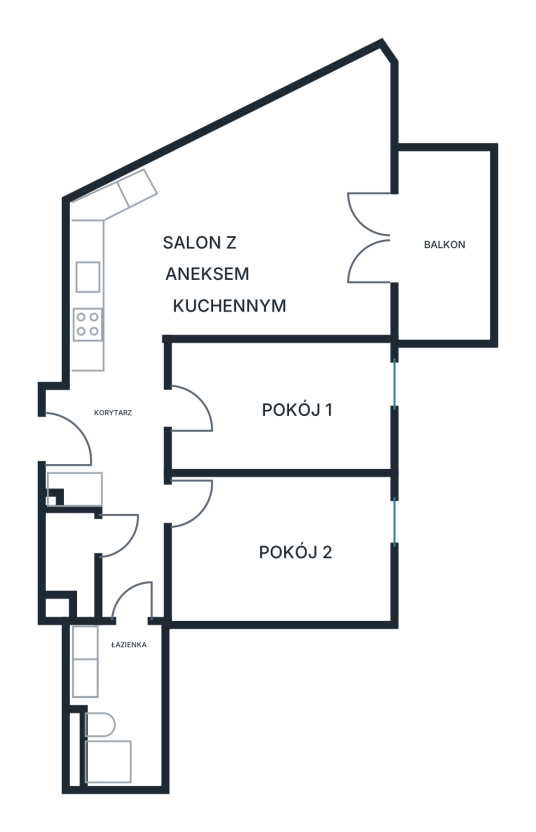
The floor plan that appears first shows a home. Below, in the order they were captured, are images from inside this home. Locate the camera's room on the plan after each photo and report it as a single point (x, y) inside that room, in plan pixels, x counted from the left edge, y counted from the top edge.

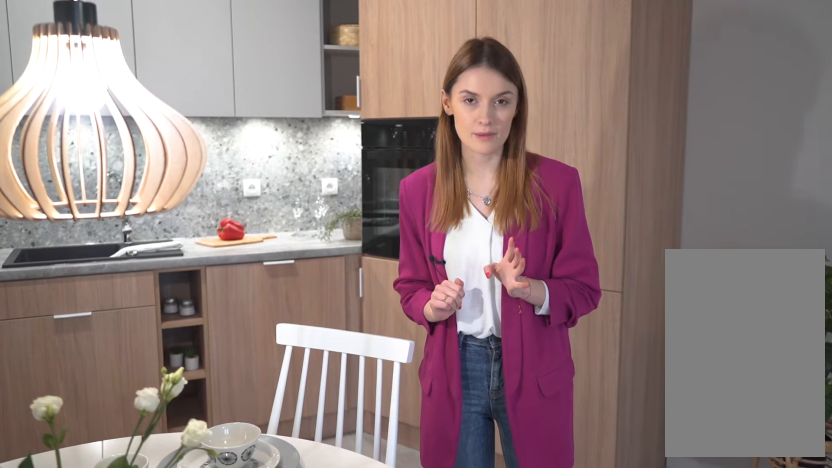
(241, 216)
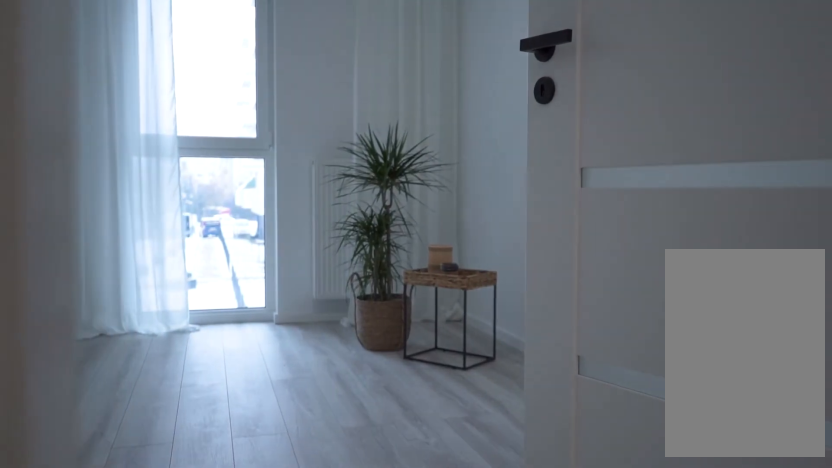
(284, 405)
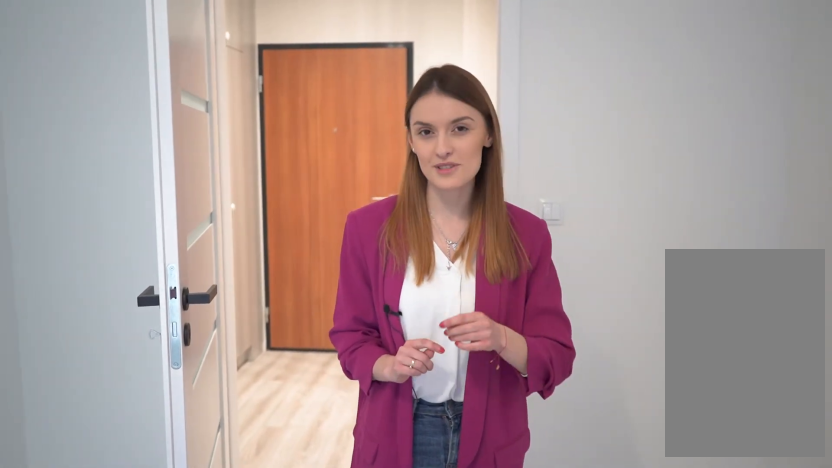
(285, 405)
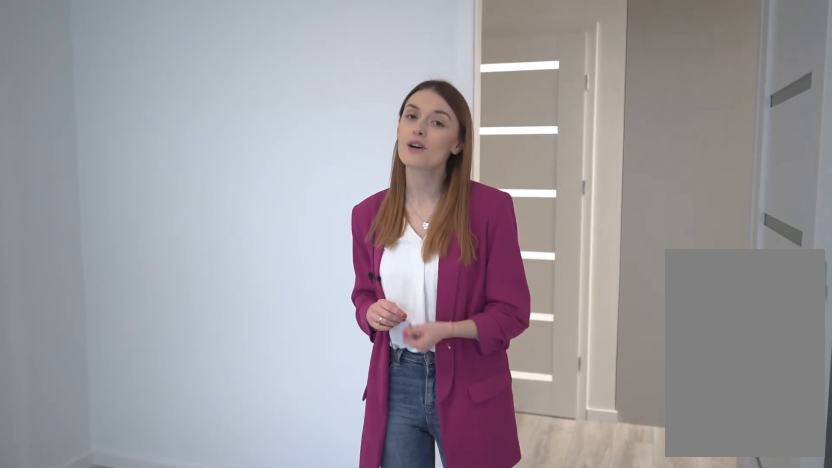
(283, 548)
